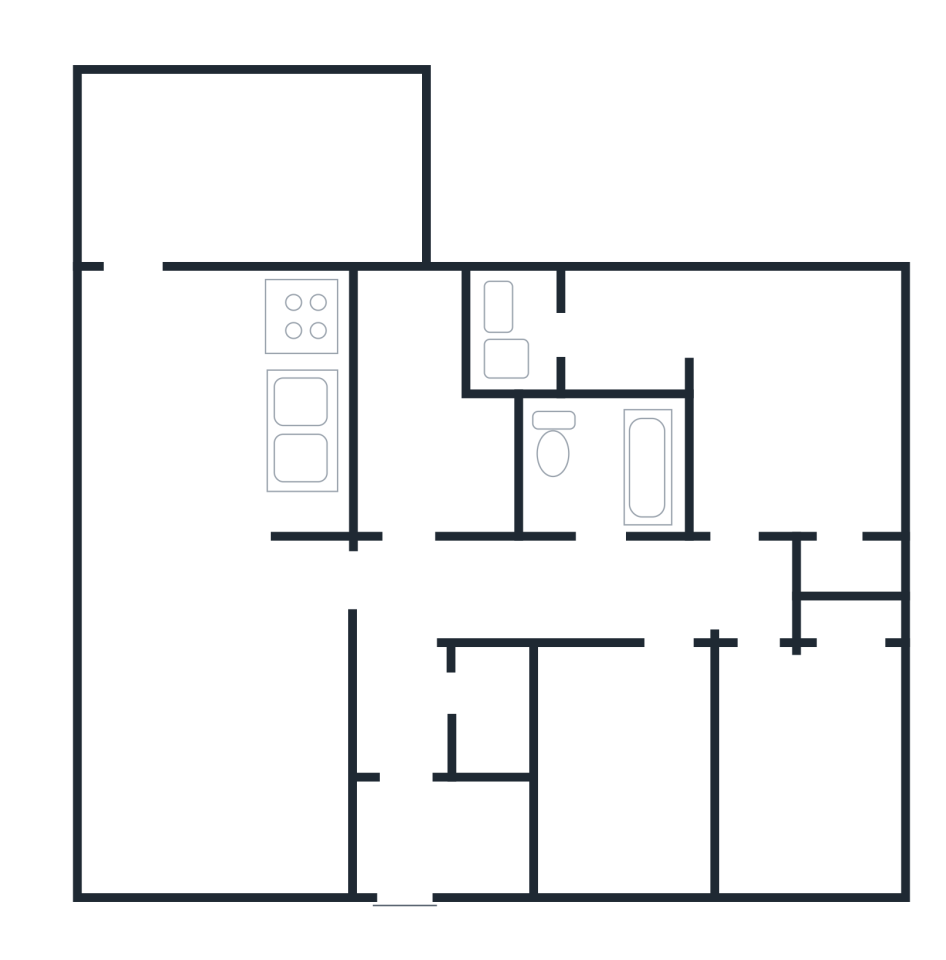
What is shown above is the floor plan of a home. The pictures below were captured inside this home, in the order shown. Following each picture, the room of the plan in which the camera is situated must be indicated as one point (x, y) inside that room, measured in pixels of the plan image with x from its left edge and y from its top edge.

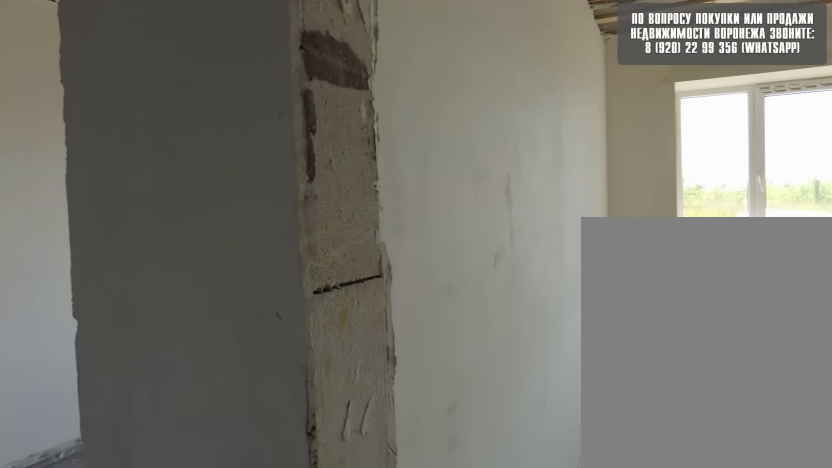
(674, 639)
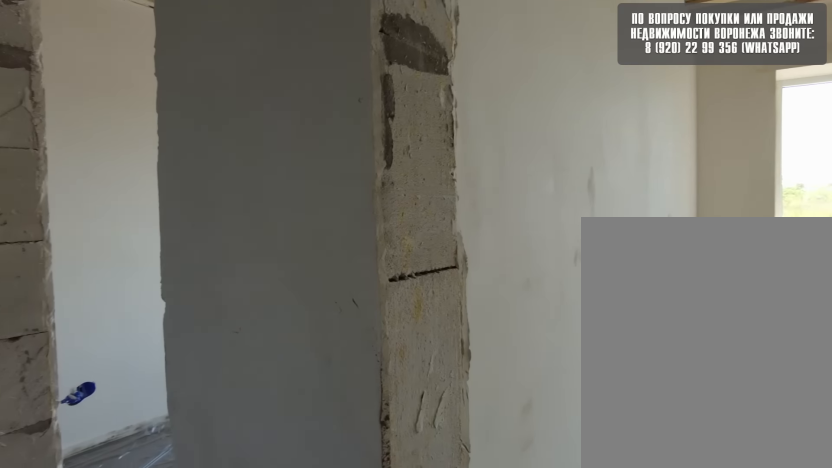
(684, 623)
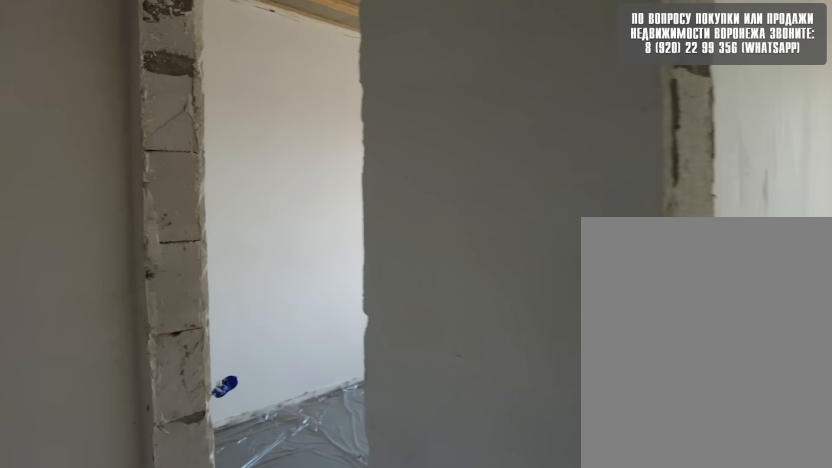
(711, 612)
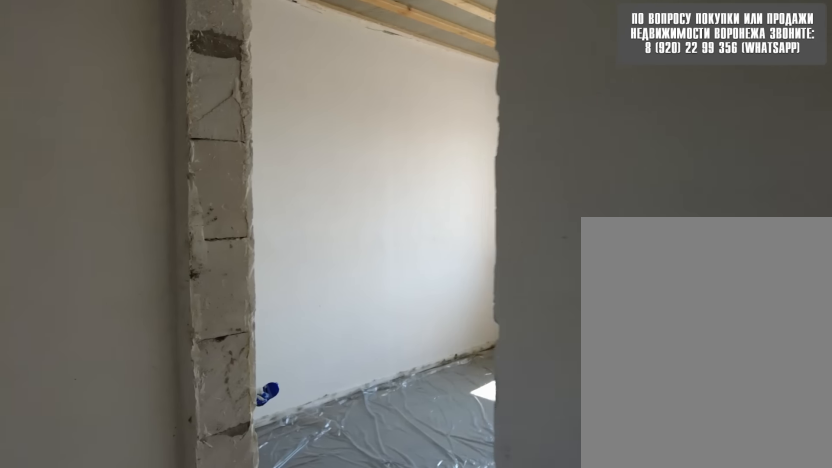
(723, 618)
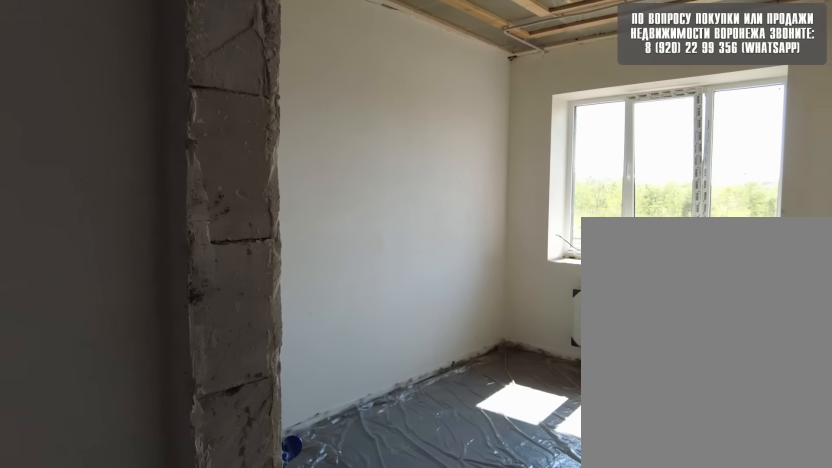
(758, 621)
